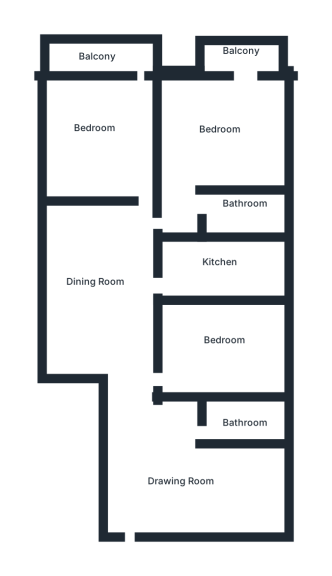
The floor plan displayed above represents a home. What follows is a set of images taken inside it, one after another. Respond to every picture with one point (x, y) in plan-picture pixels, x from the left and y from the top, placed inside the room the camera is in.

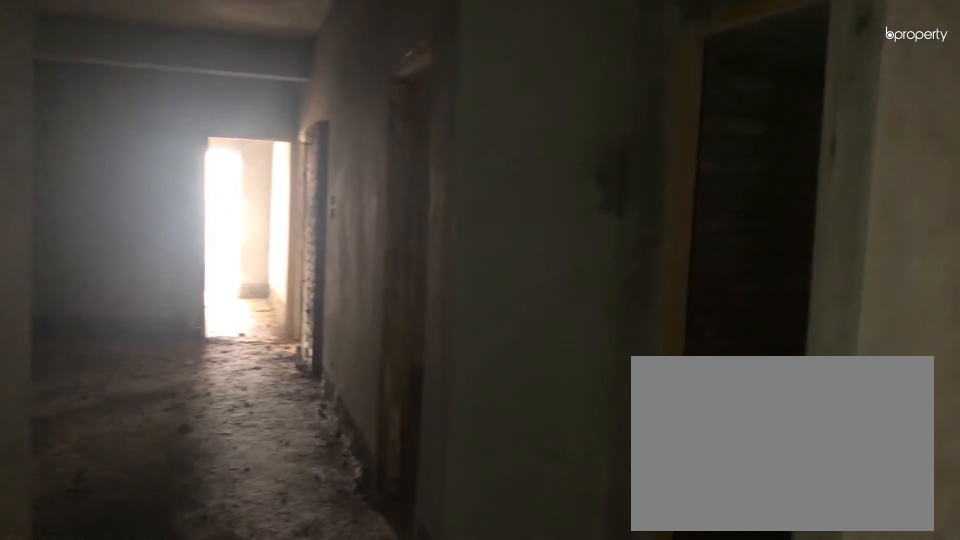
(165, 479)
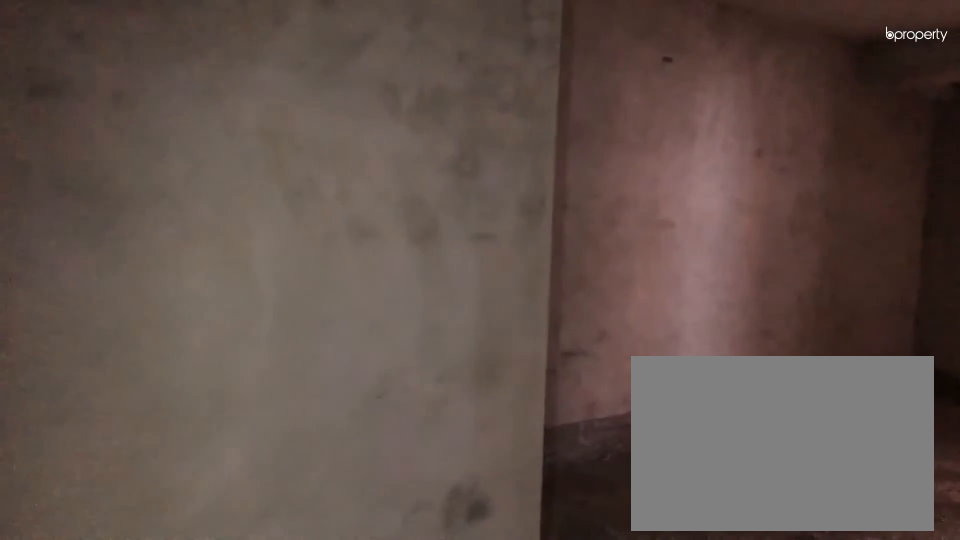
(165, 479)
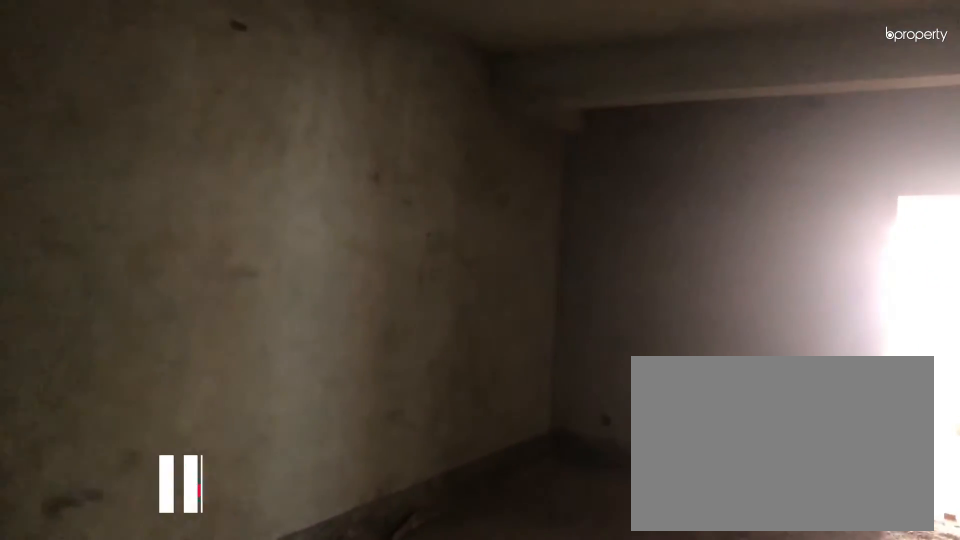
(106, 283)
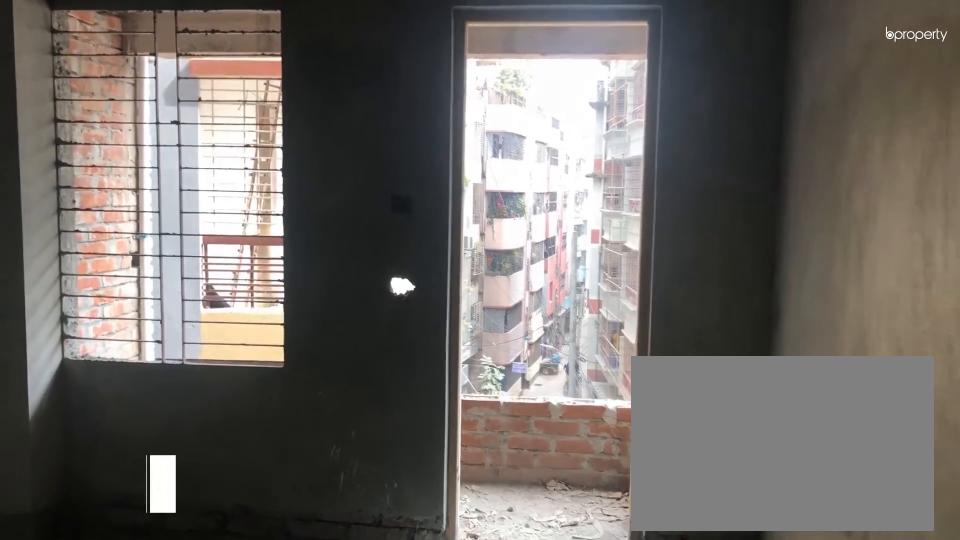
(109, 124)
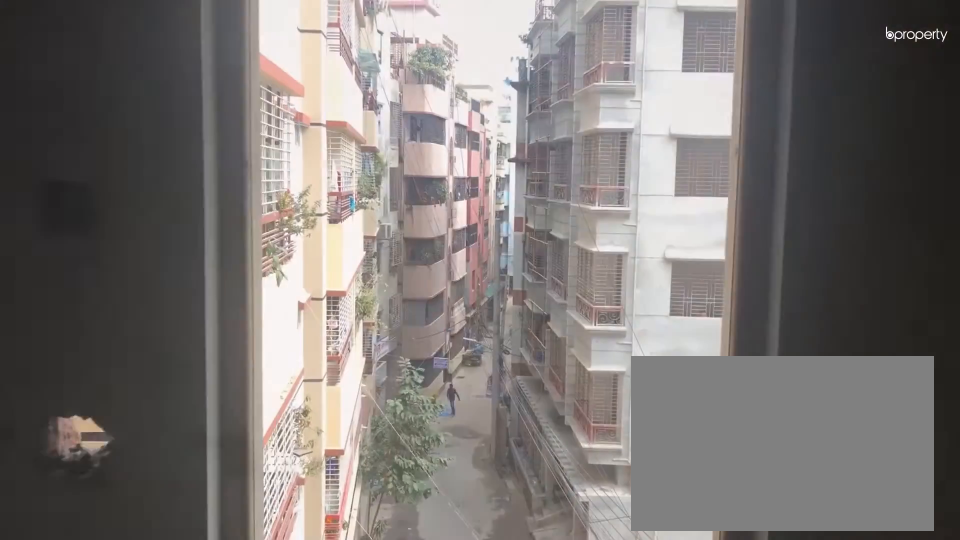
(109, 124)
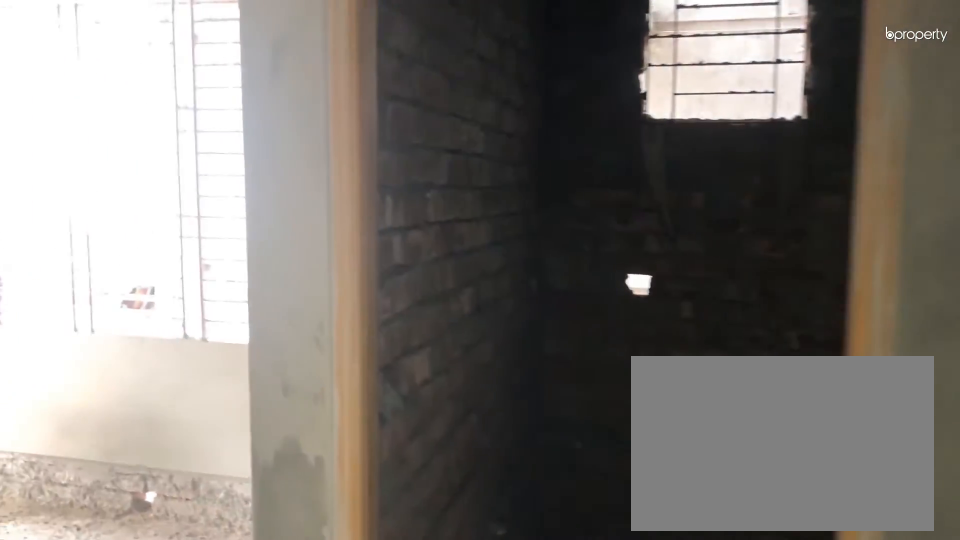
(186, 169)
